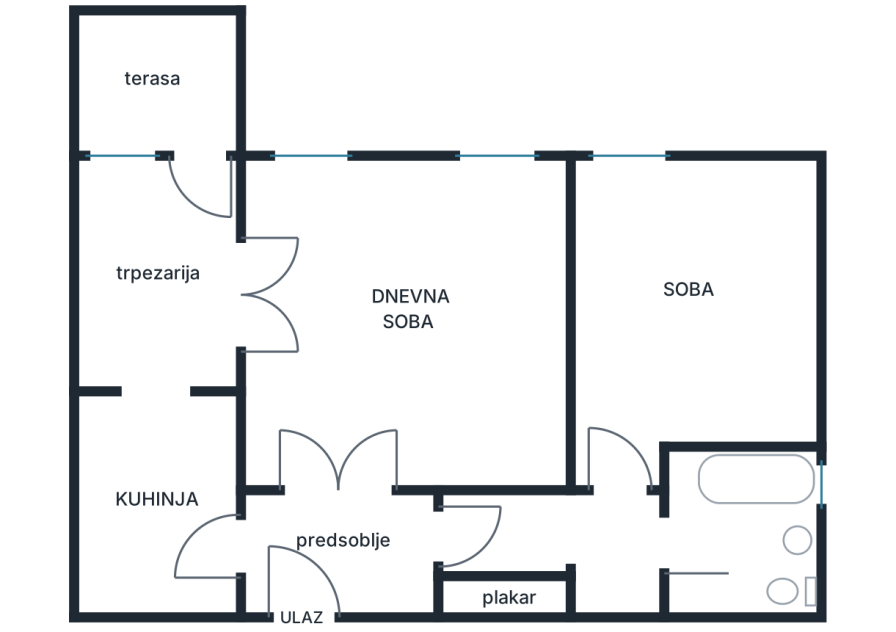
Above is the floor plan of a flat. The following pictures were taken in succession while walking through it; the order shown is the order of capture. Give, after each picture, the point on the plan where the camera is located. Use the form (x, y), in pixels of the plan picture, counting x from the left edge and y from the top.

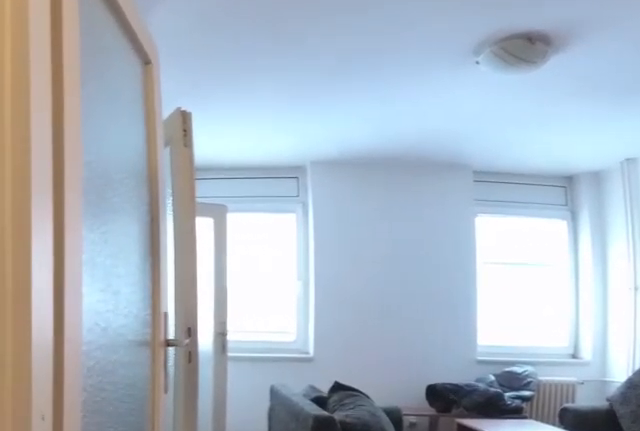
(290, 578)
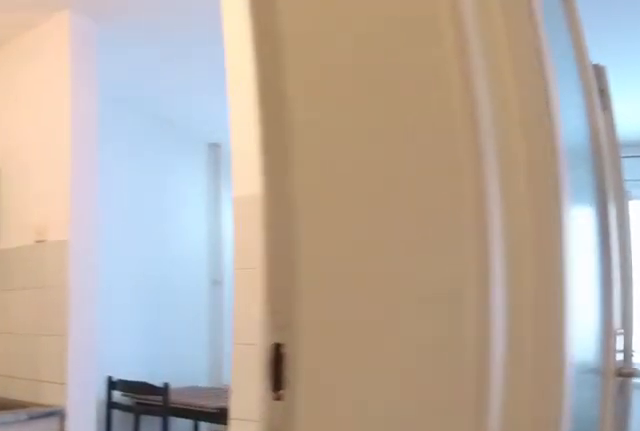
(275, 562)
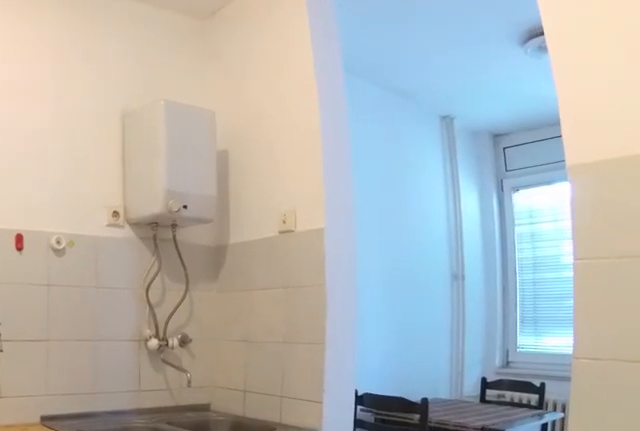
(269, 552)
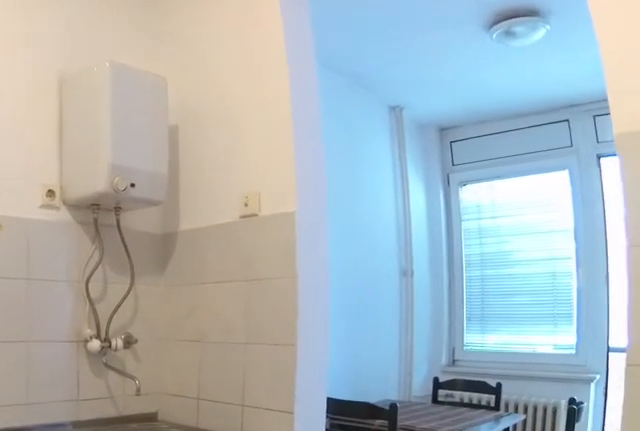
(235, 560)
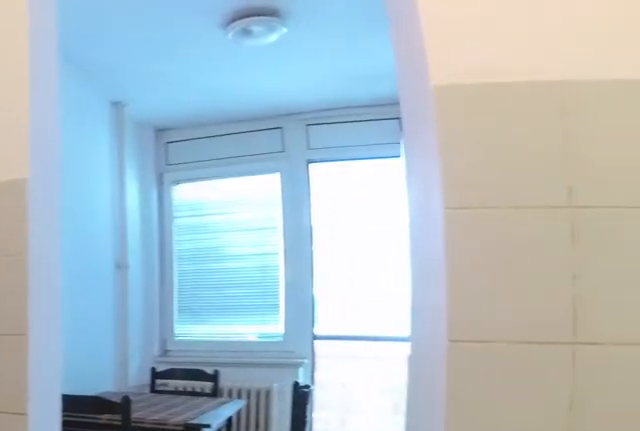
(191, 559)
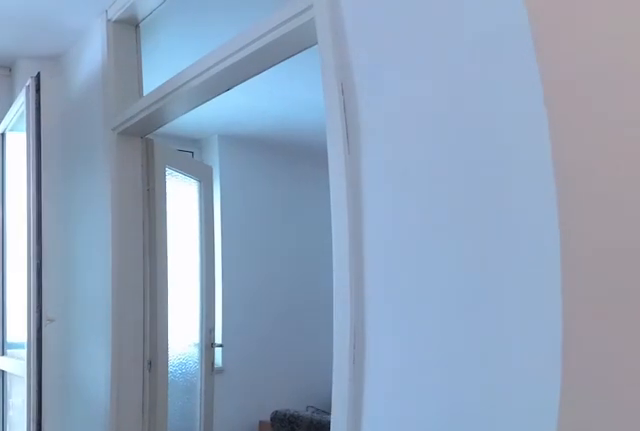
(173, 413)
